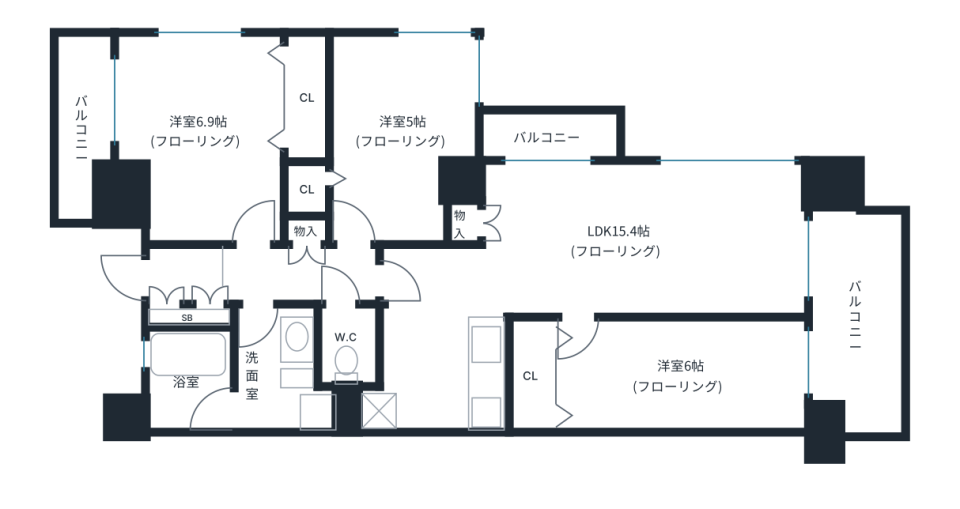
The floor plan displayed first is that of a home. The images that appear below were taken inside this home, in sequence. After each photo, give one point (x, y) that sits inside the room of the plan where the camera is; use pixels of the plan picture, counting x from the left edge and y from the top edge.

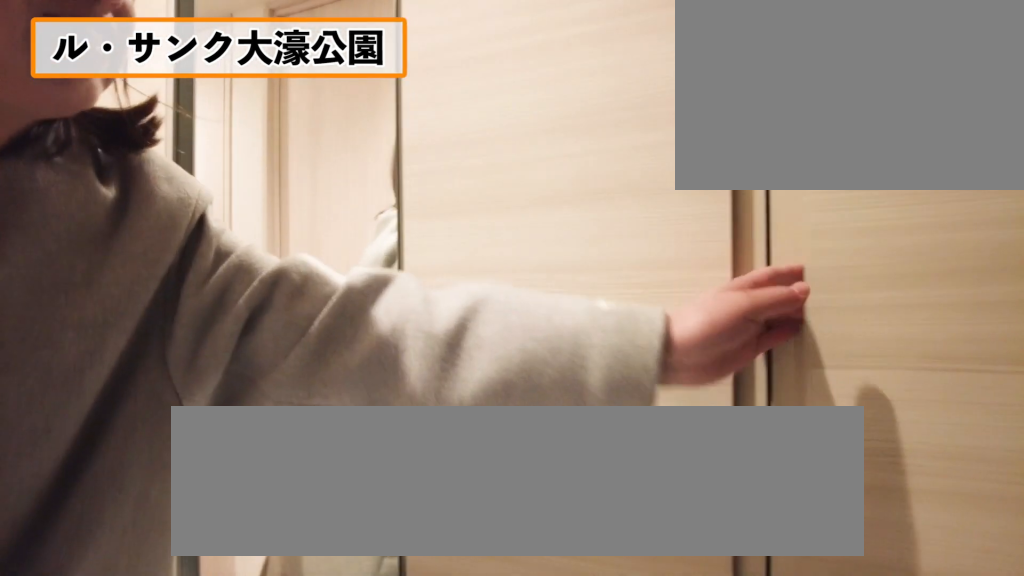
(174, 279)
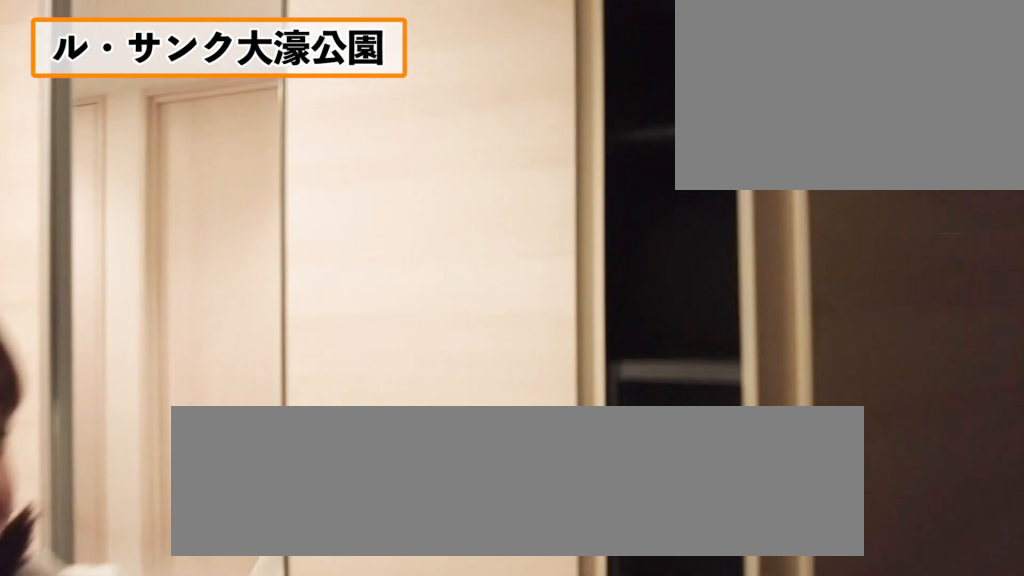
(174, 279)
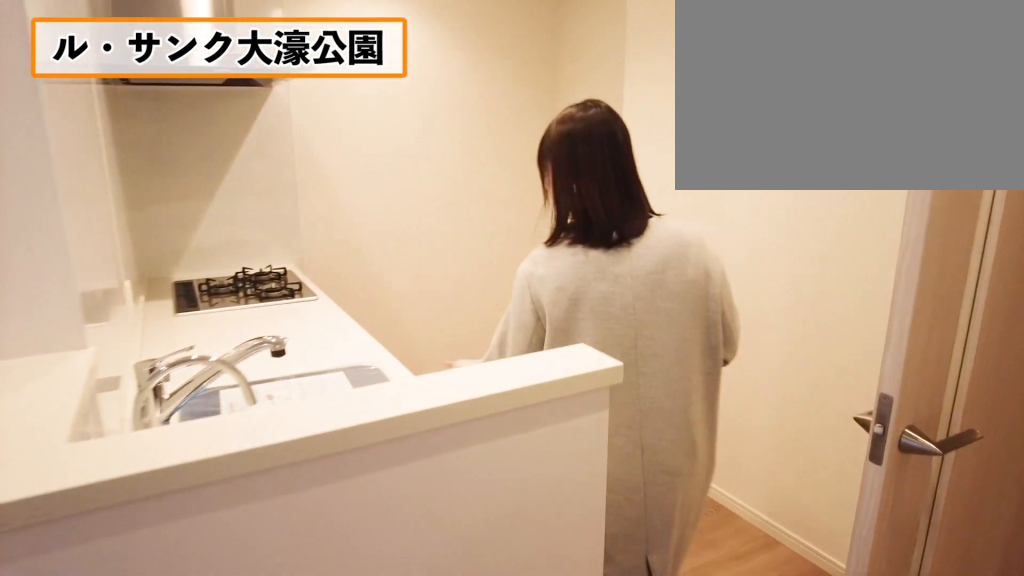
(437, 383)
